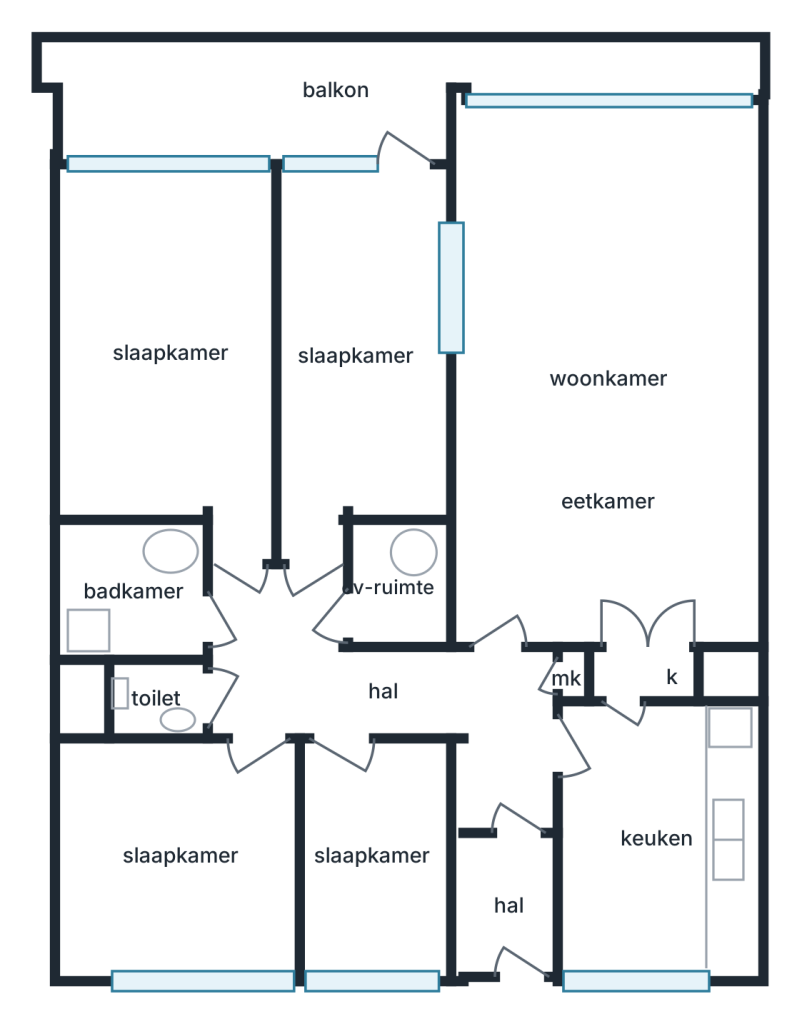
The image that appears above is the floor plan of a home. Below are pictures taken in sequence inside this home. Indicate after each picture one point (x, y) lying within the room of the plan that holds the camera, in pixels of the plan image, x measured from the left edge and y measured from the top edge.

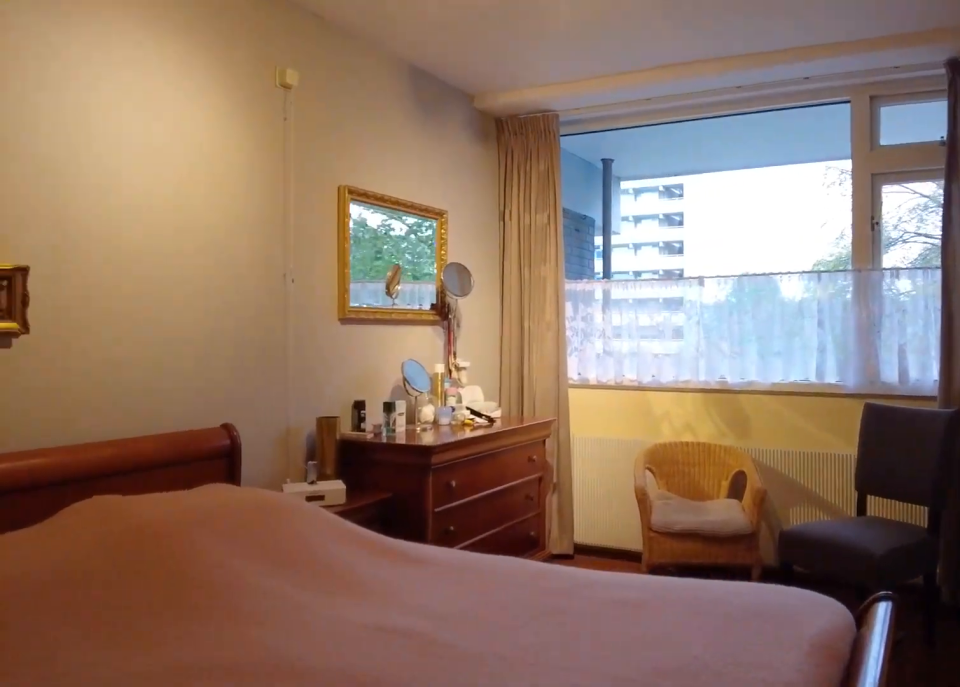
(170, 350)
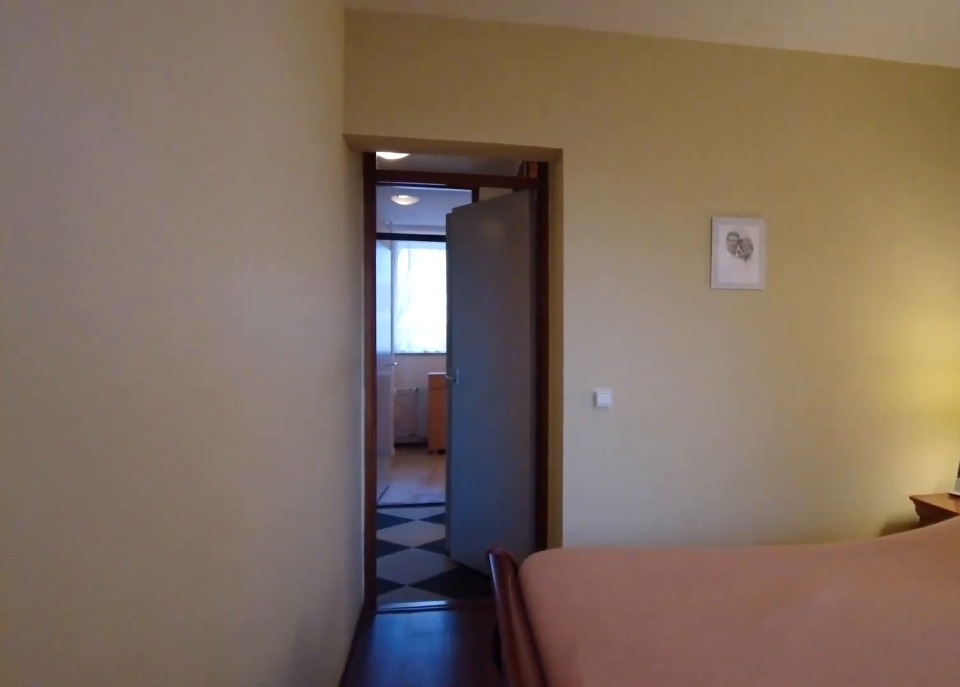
(170, 350)
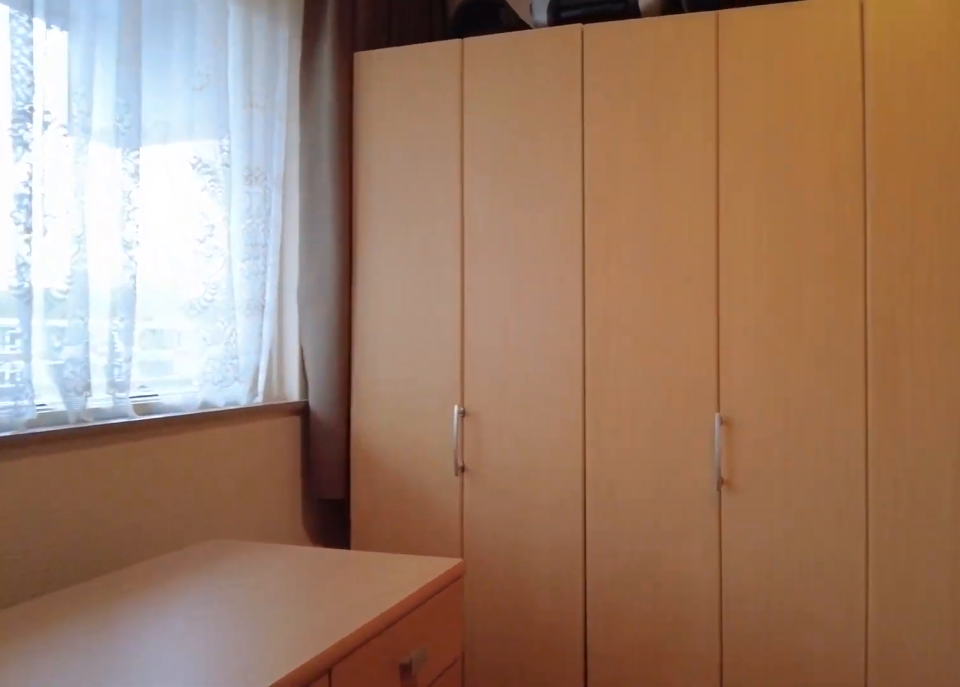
(179, 854)
